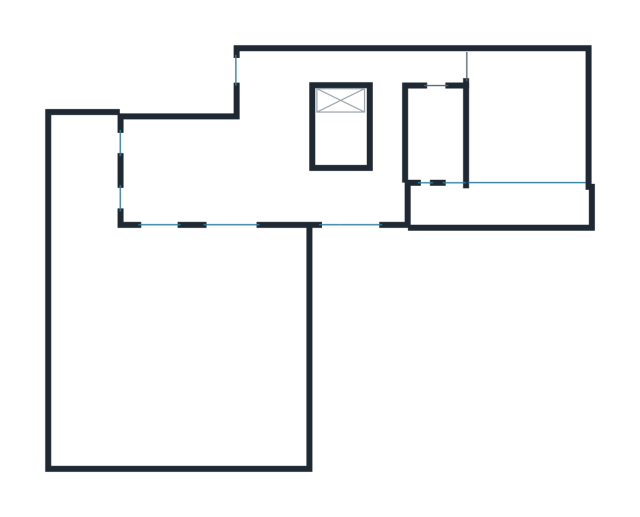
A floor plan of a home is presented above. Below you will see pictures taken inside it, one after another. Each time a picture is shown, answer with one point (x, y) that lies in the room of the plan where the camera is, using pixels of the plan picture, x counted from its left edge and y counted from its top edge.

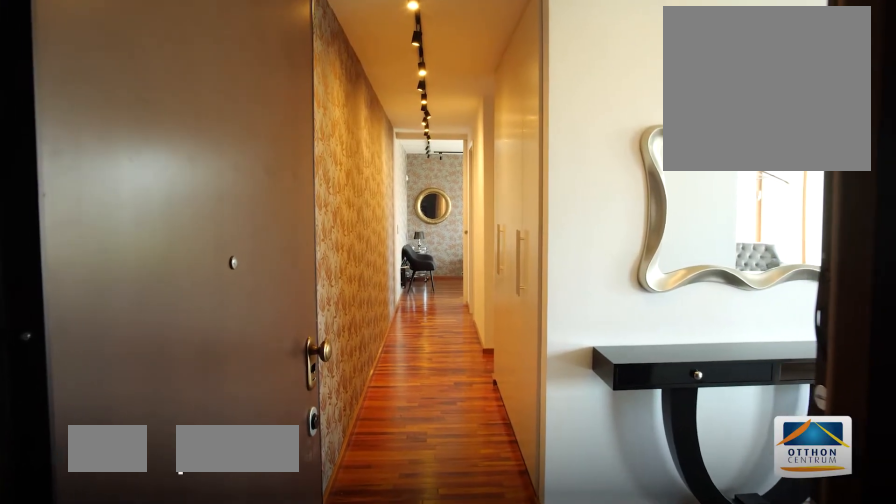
(273, 73)
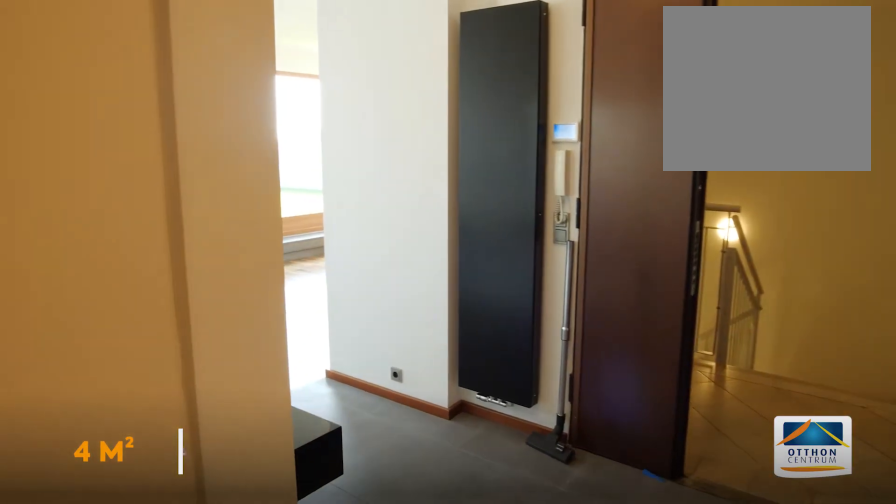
(273, 74)
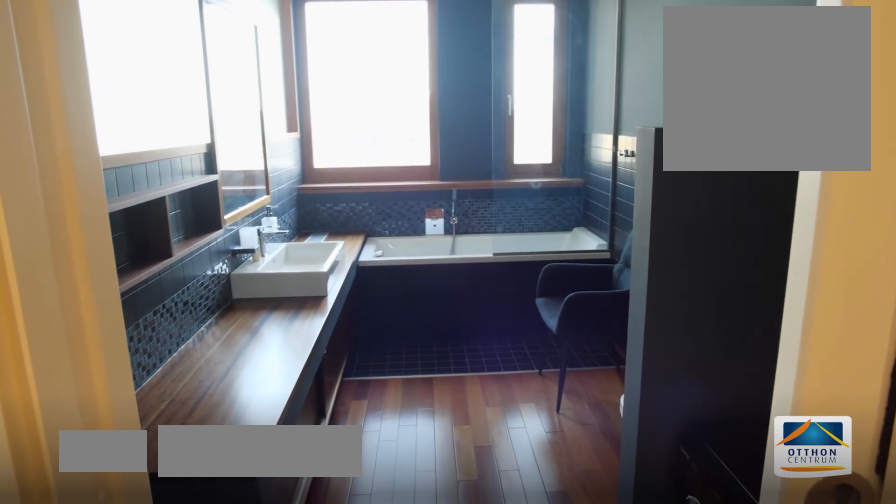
(435, 131)
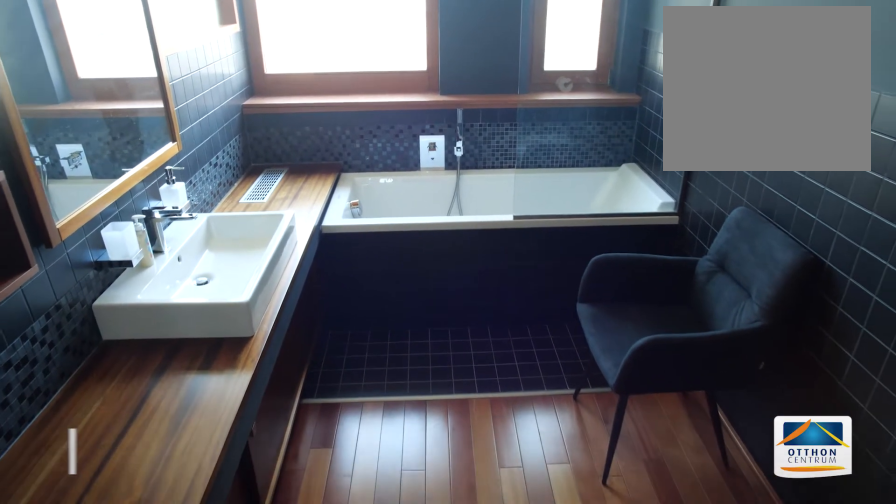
(435, 131)
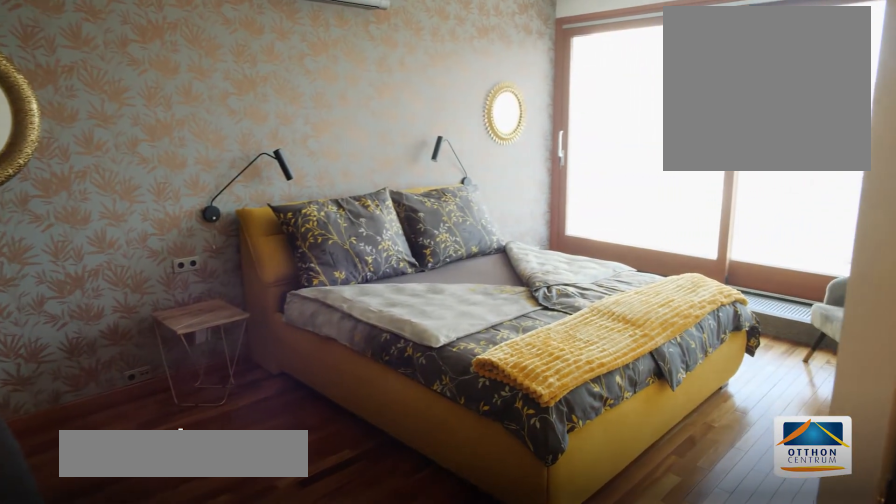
(529, 131)
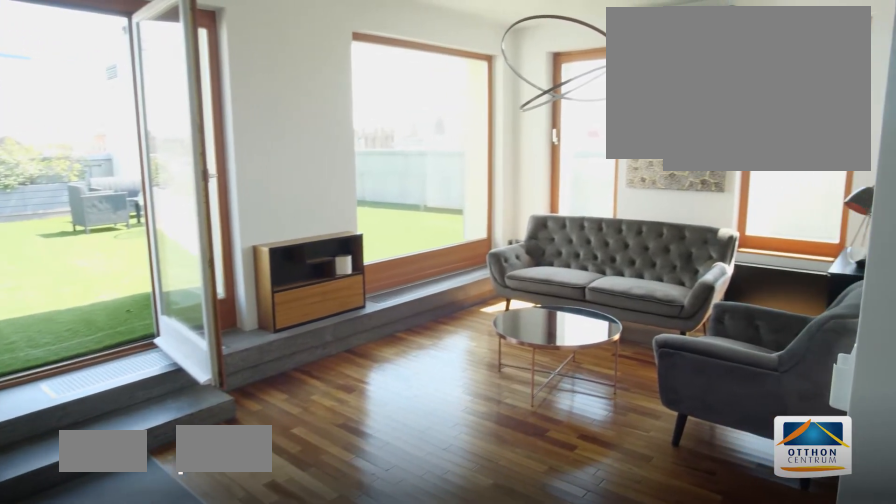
(187, 167)
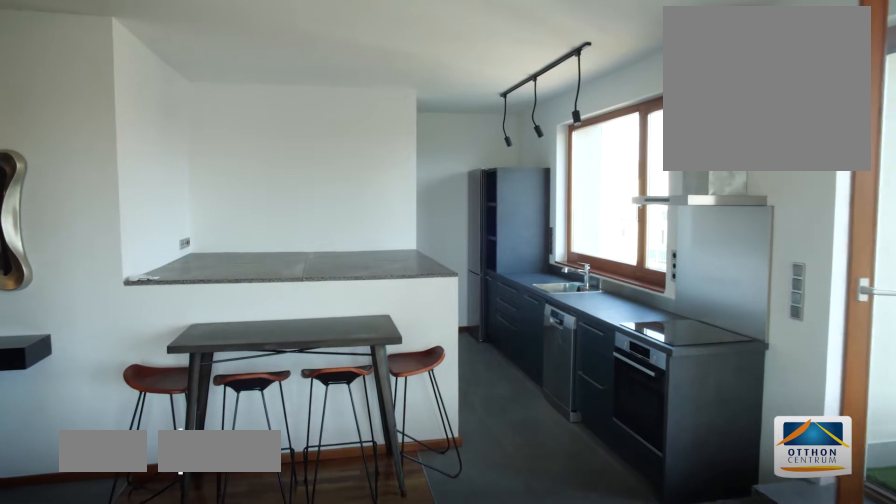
(339, 197)
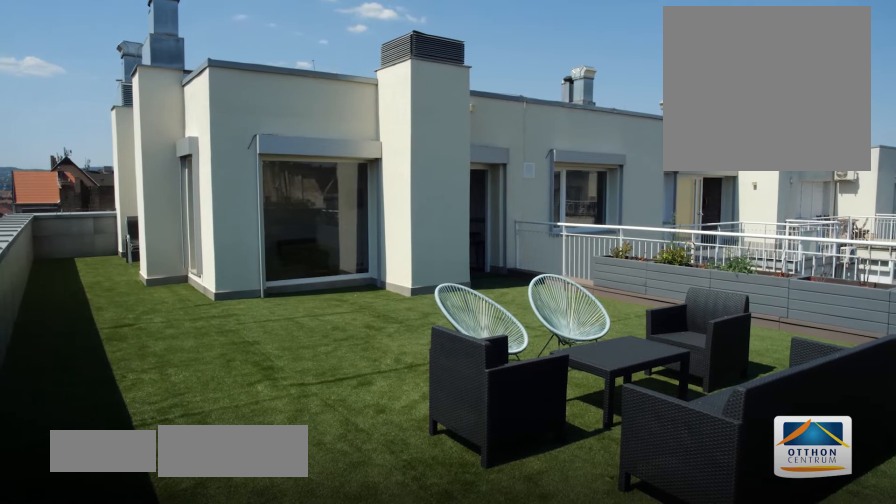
(163, 359)
